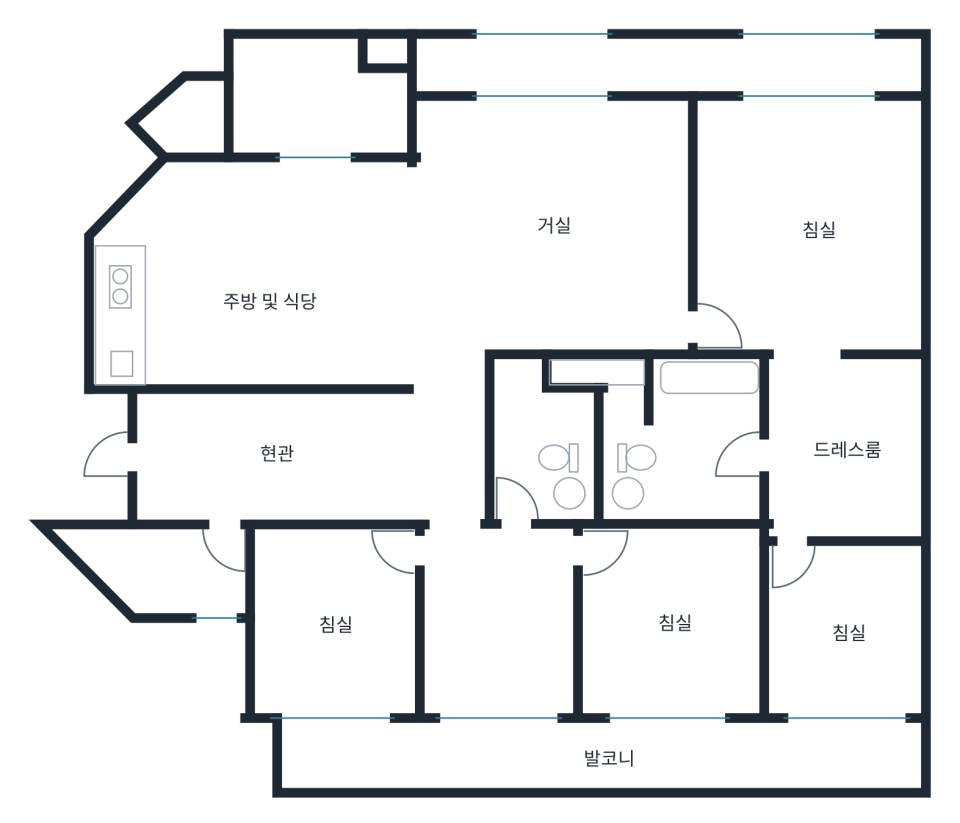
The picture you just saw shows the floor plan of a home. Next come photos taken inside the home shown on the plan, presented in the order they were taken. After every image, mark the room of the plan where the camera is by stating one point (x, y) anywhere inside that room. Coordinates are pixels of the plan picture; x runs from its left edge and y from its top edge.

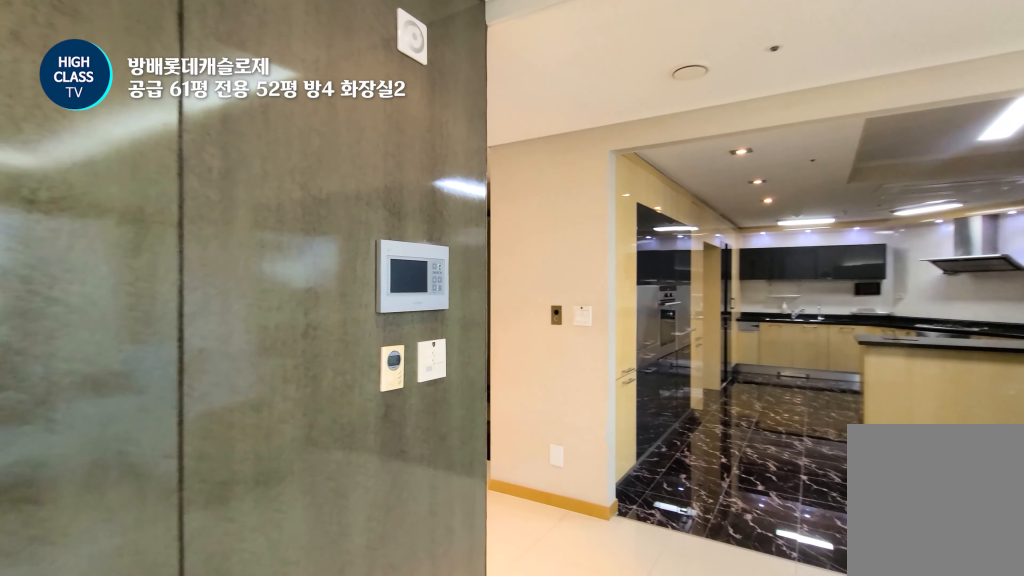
(554, 210)
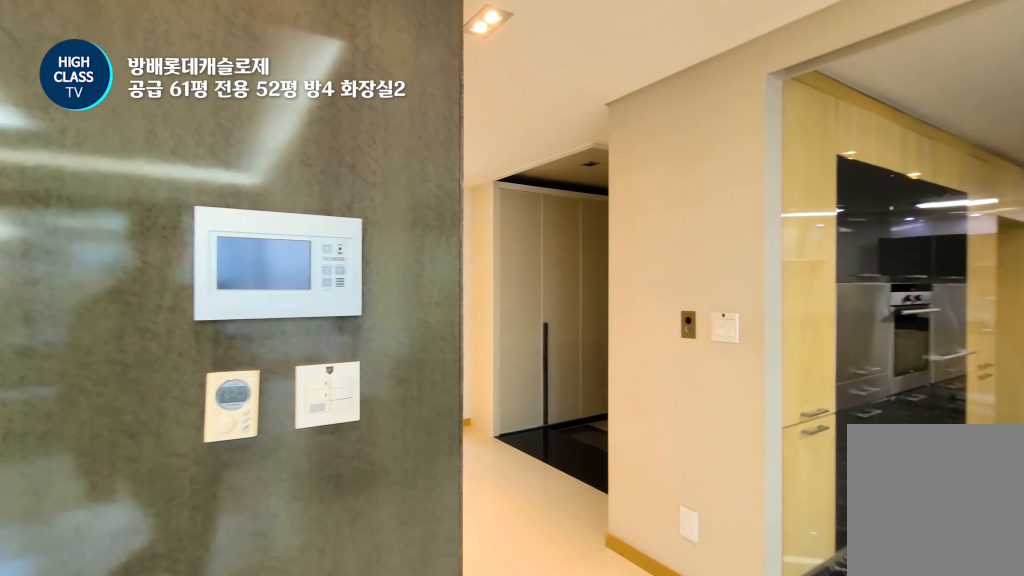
(554, 210)
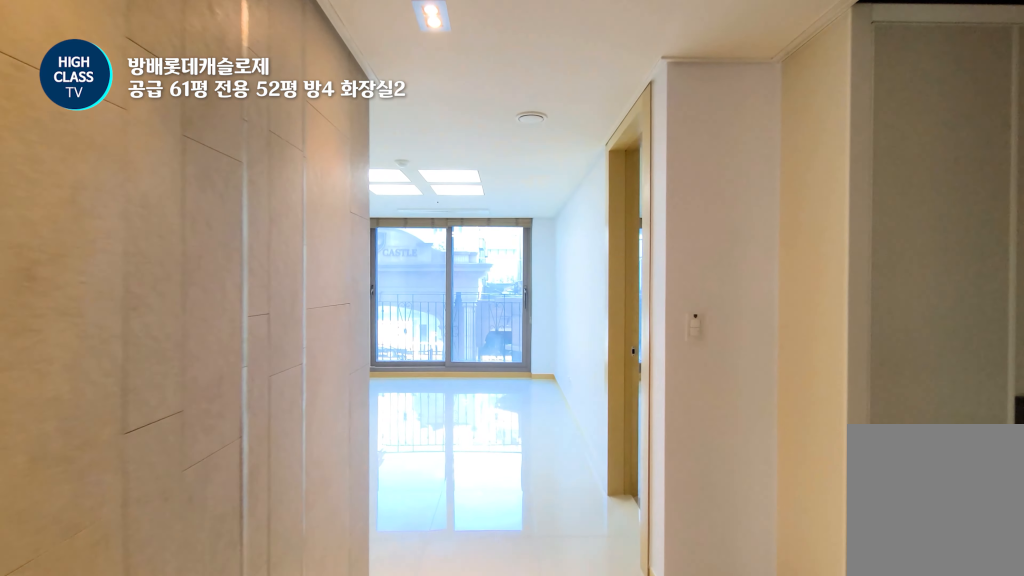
(447, 436)
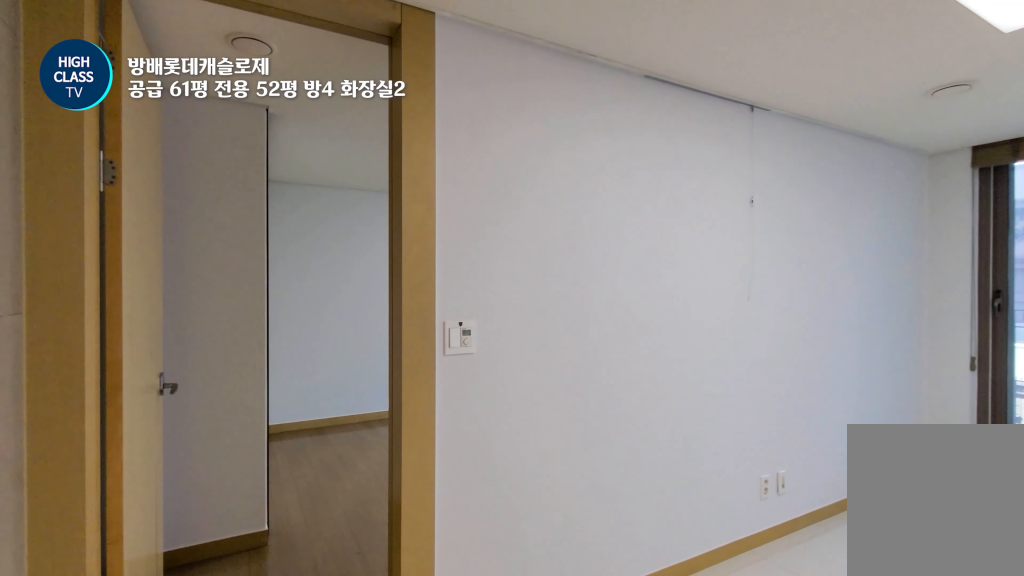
(498, 655)
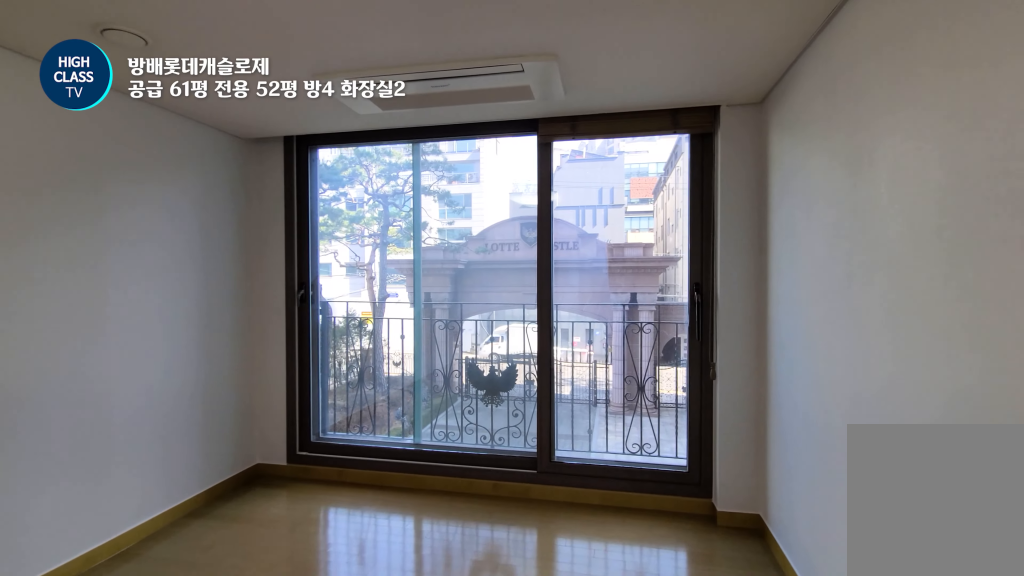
(672, 657)
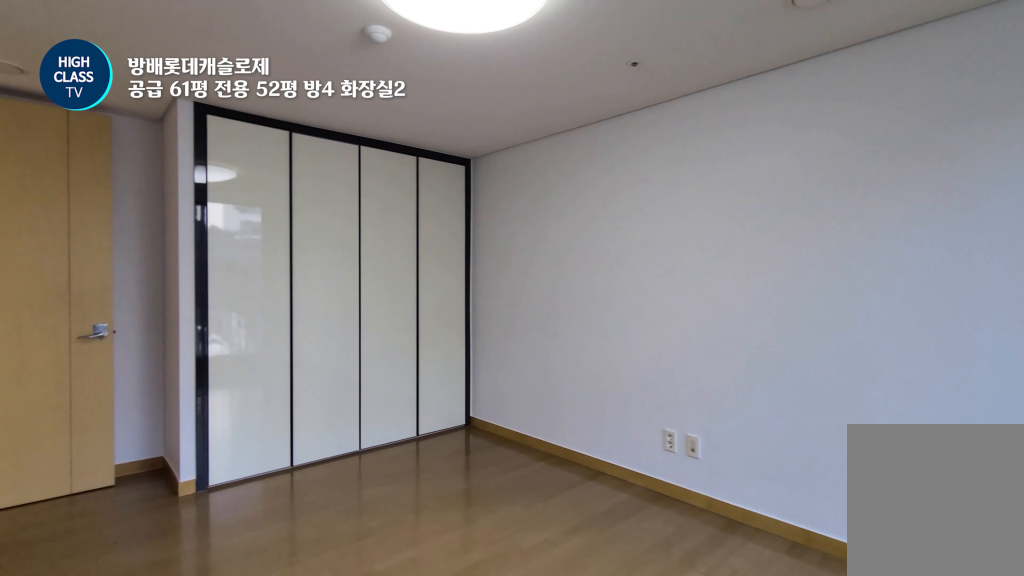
(672, 657)
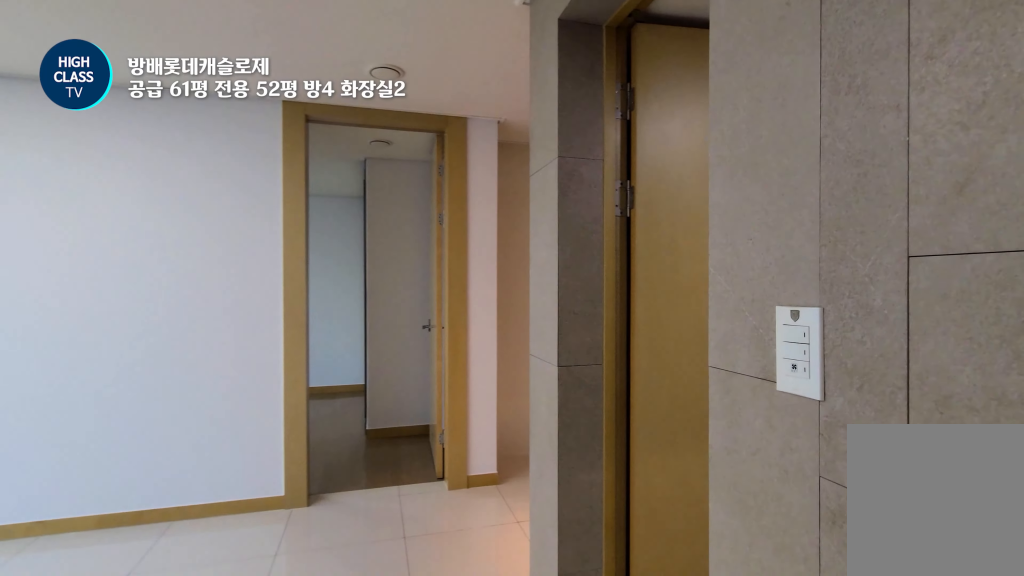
(499, 637)
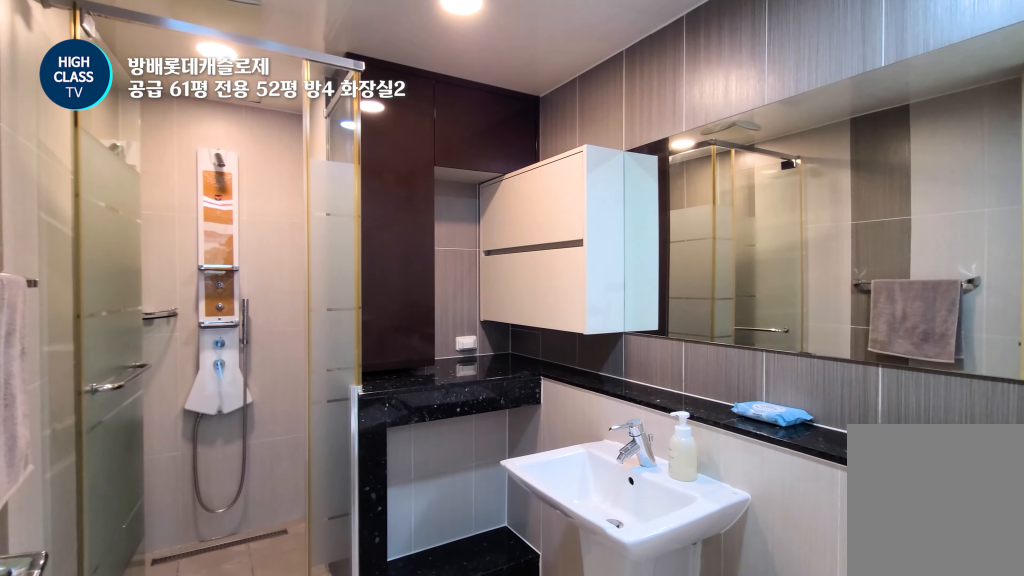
(540, 439)
